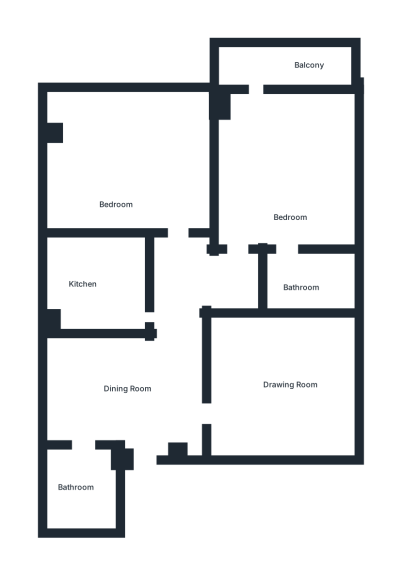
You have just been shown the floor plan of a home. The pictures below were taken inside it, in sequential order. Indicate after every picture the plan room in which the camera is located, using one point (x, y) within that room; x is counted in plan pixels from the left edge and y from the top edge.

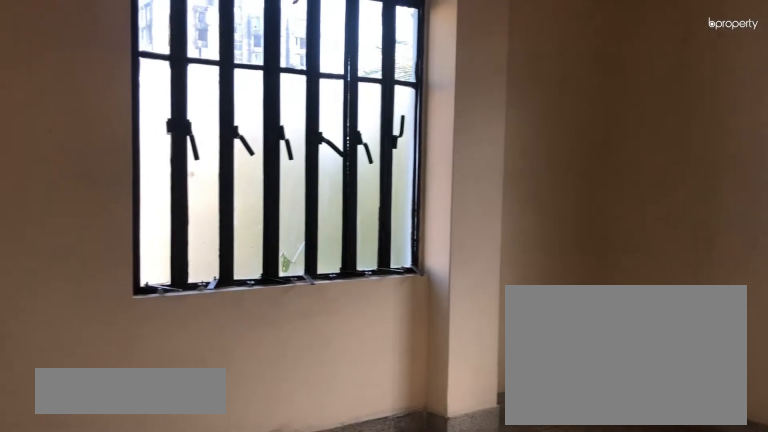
(114, 171)
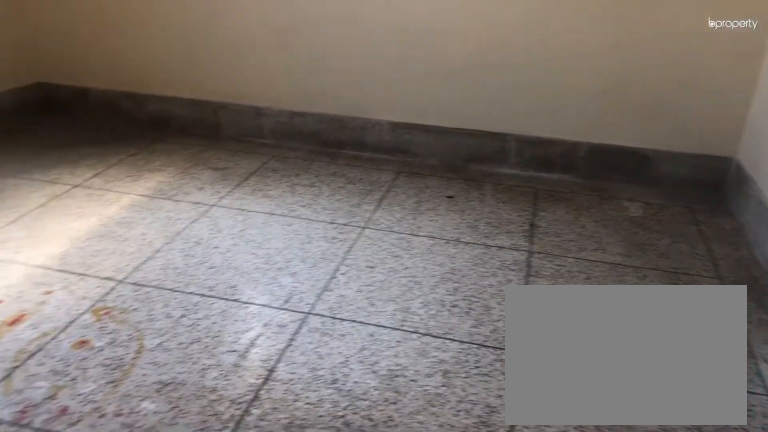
(114, 171)
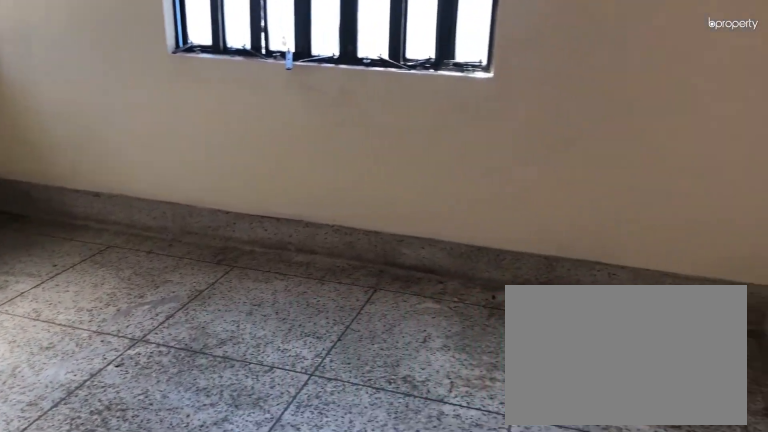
(286, 168)
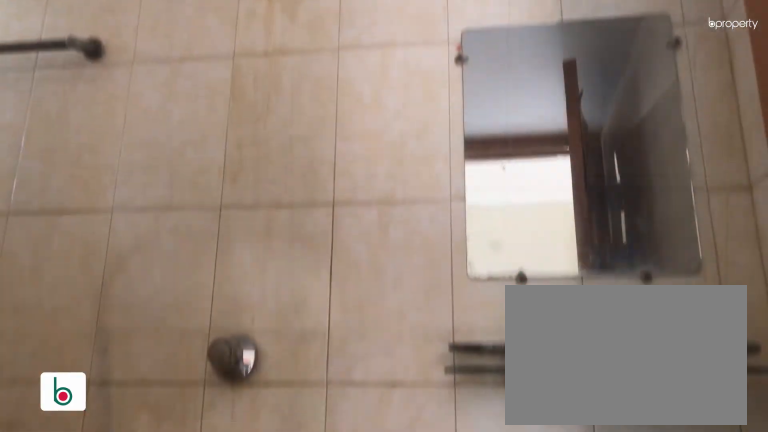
(312, 283)
